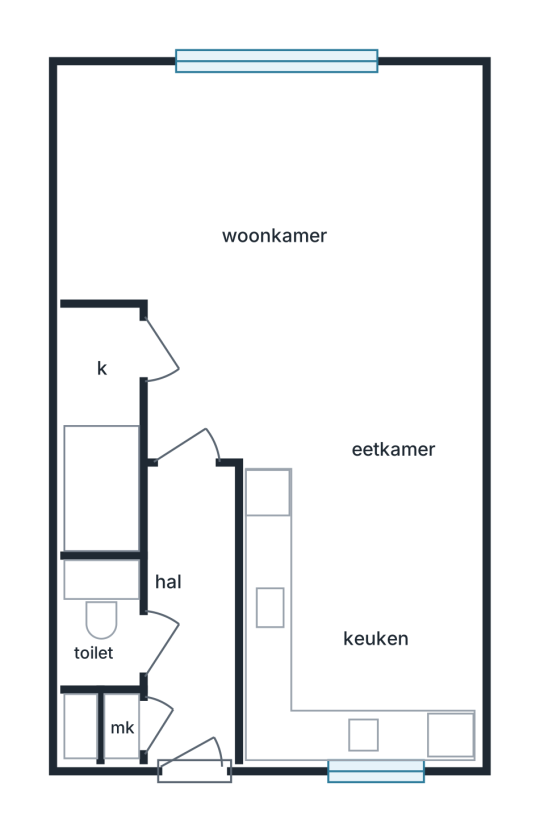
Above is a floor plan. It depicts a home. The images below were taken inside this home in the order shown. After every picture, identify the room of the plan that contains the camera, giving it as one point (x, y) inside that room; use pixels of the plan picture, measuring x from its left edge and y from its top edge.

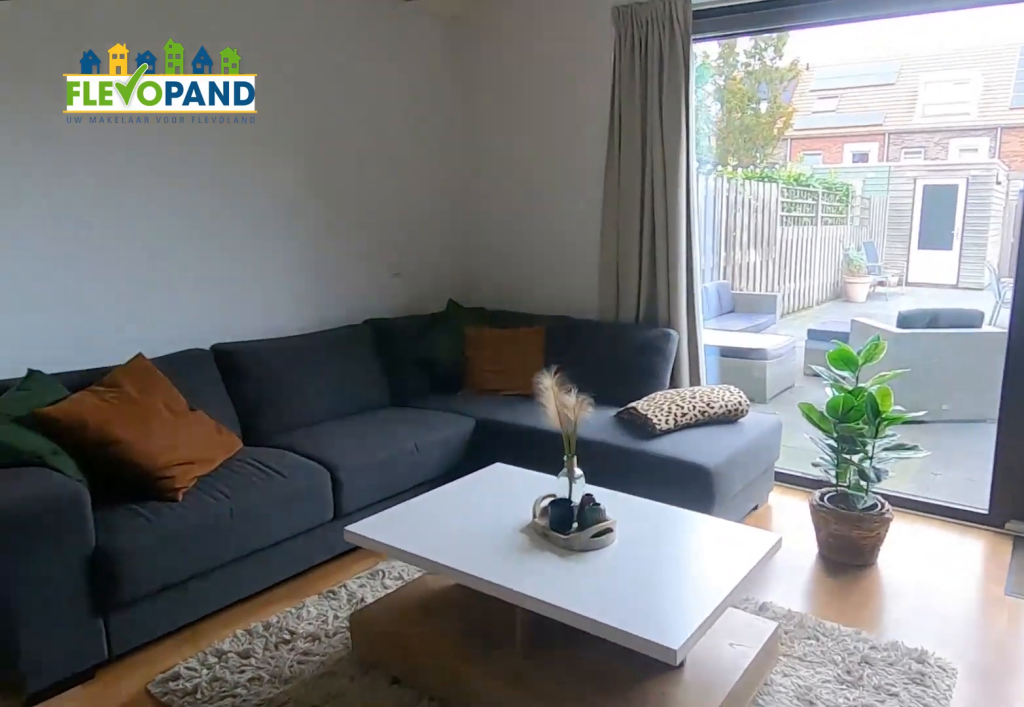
(248, 221)
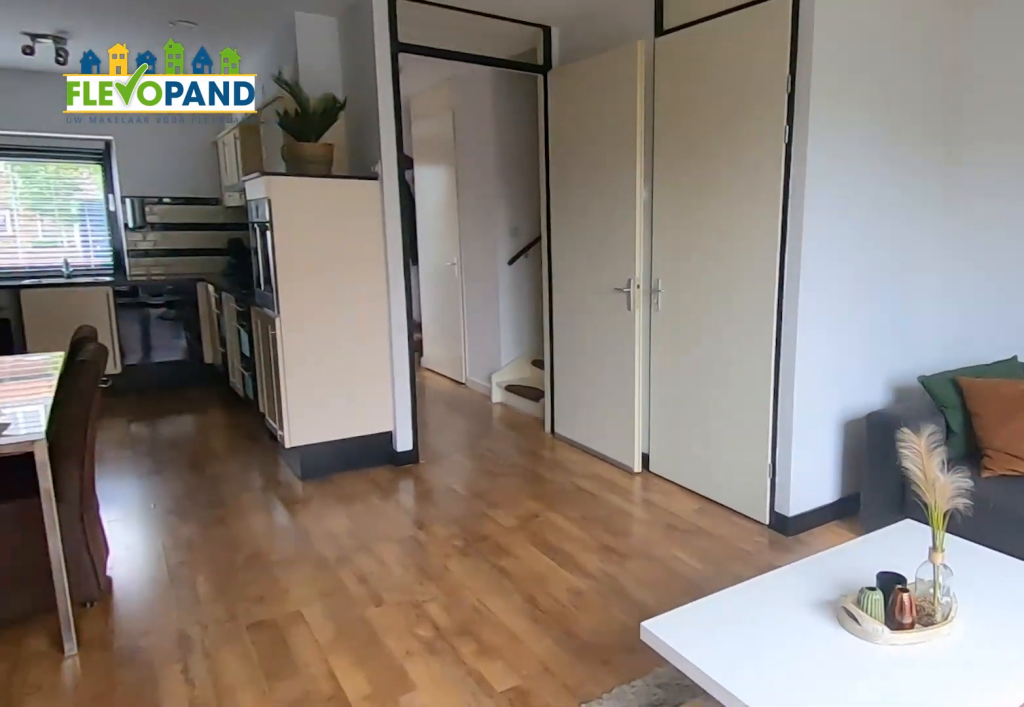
(248, 221)
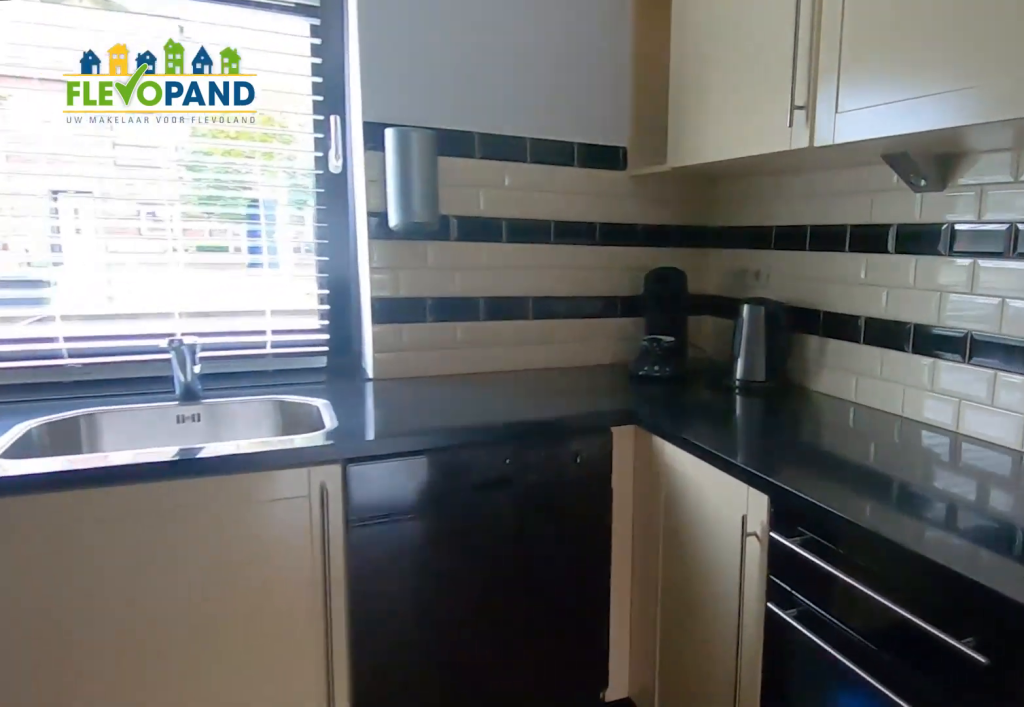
(360, 608)
